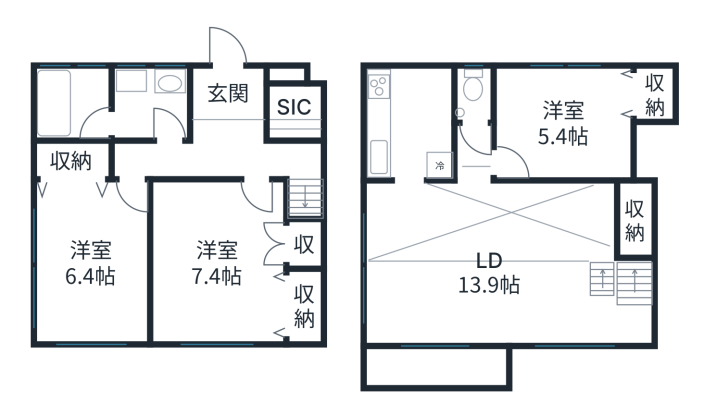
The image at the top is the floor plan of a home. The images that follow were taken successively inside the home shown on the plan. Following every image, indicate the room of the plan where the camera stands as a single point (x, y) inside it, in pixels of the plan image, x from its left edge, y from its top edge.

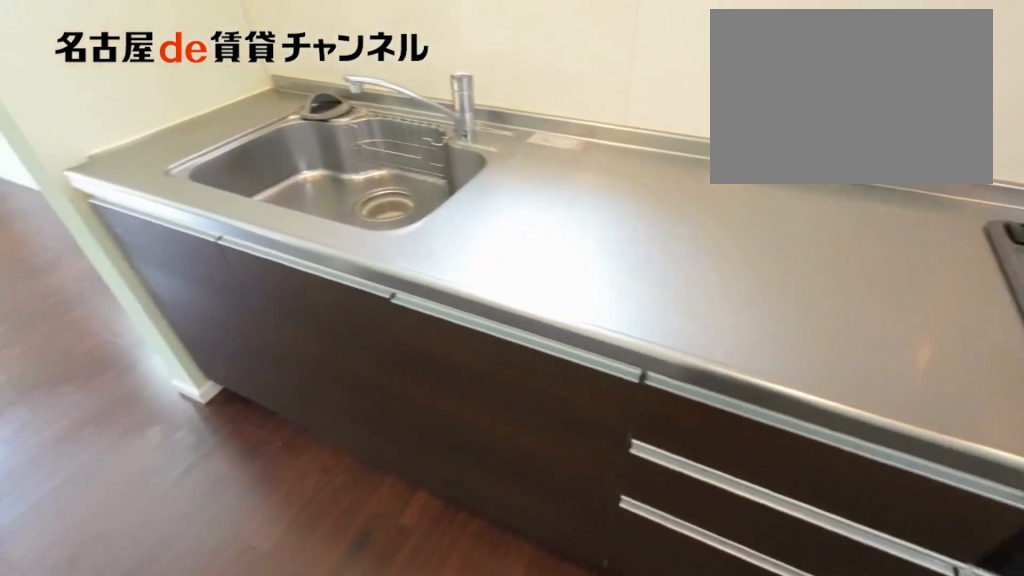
(408, 123)
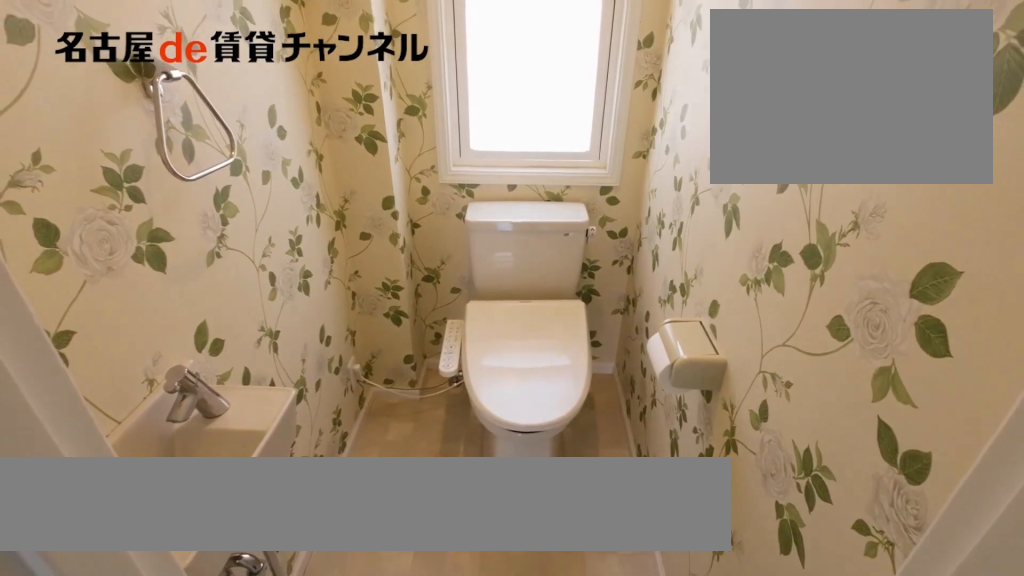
(473, 96)
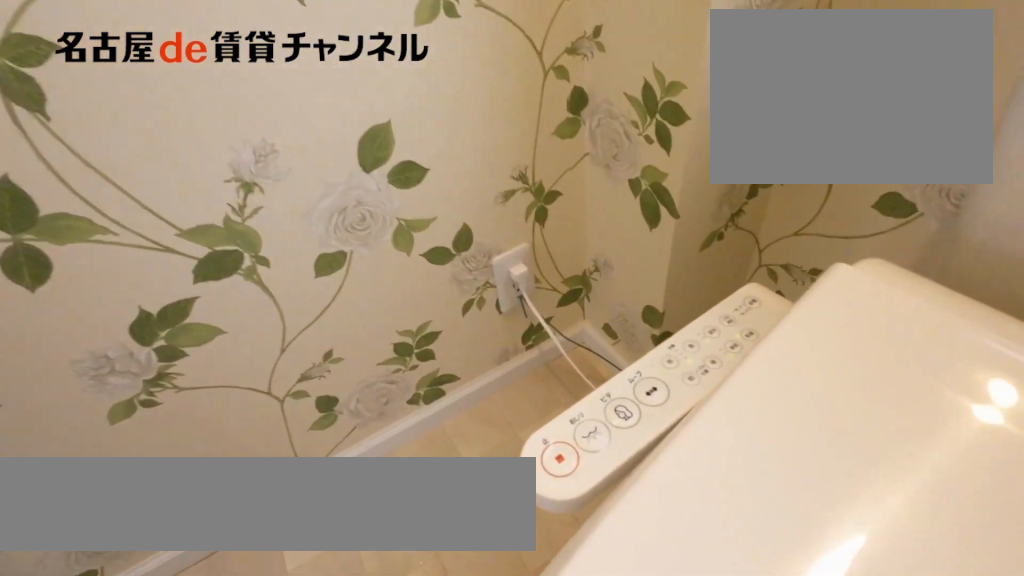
(473, 96)
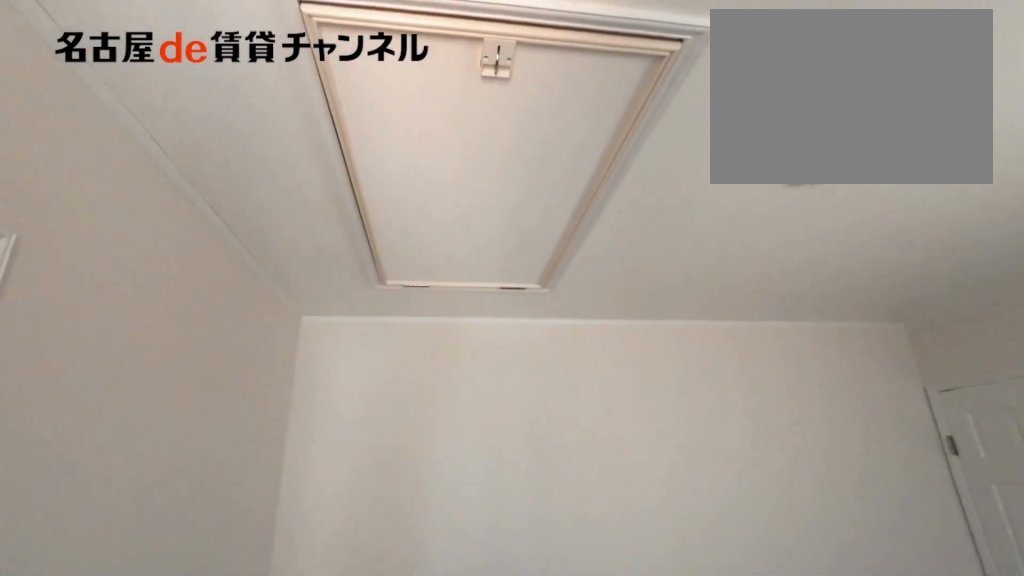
(575, 120)
